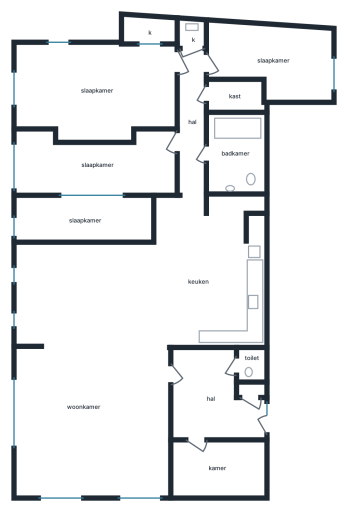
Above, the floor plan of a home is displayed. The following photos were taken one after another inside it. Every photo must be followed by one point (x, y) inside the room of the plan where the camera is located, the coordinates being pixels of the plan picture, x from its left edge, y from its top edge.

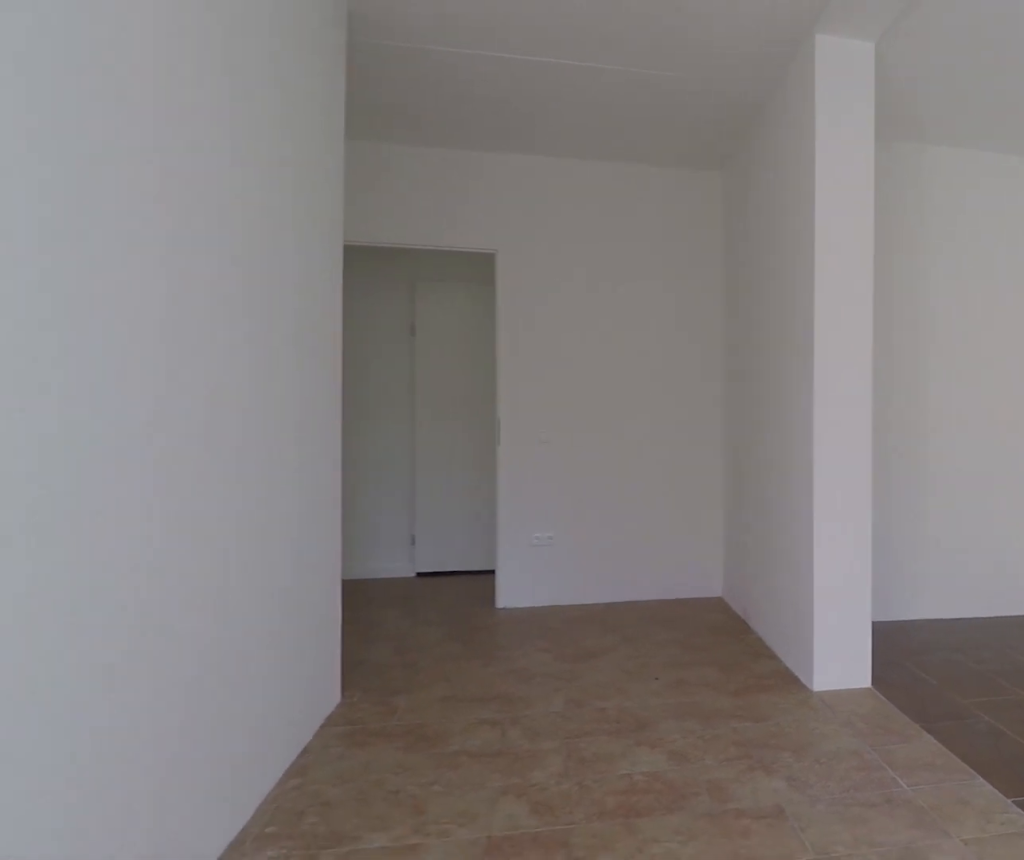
(97, 164)
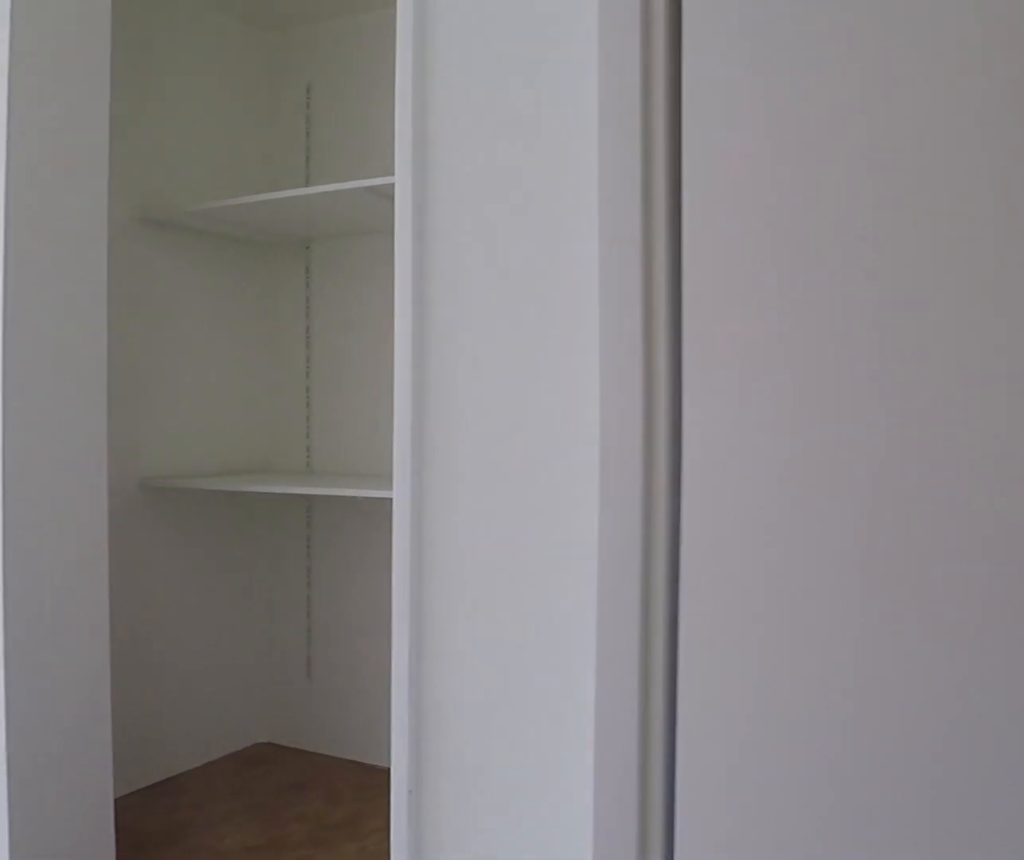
(192, 120)
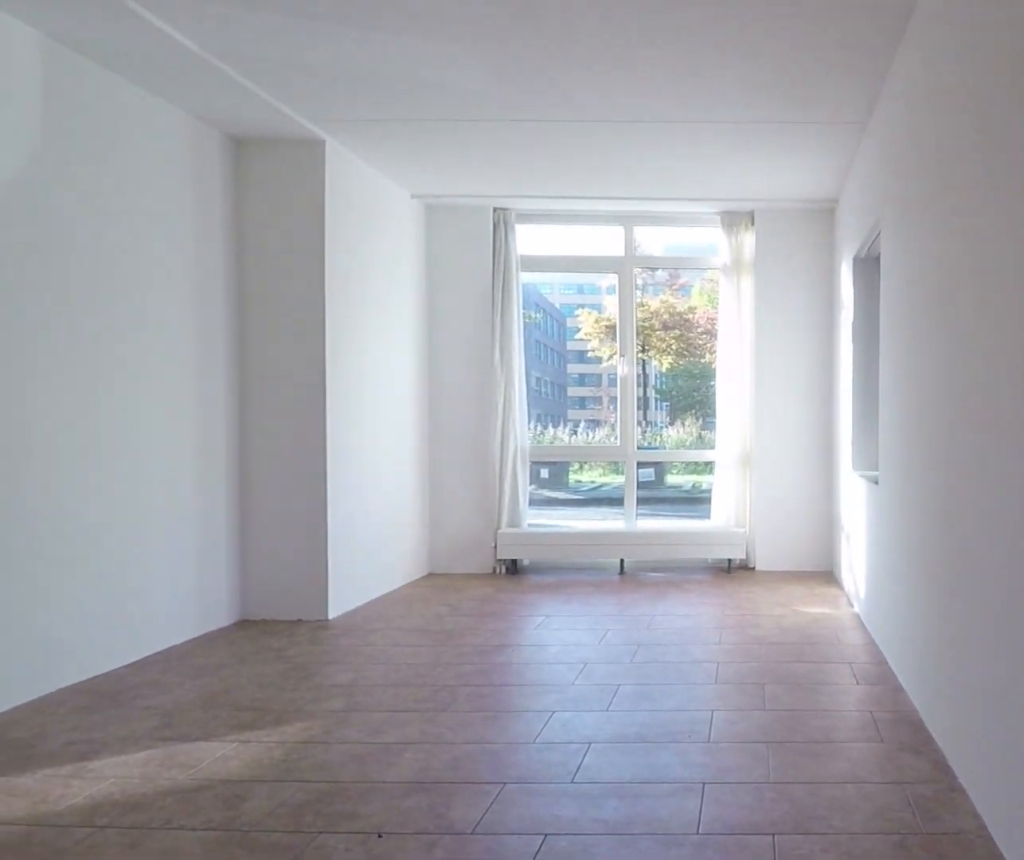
(97, 90)
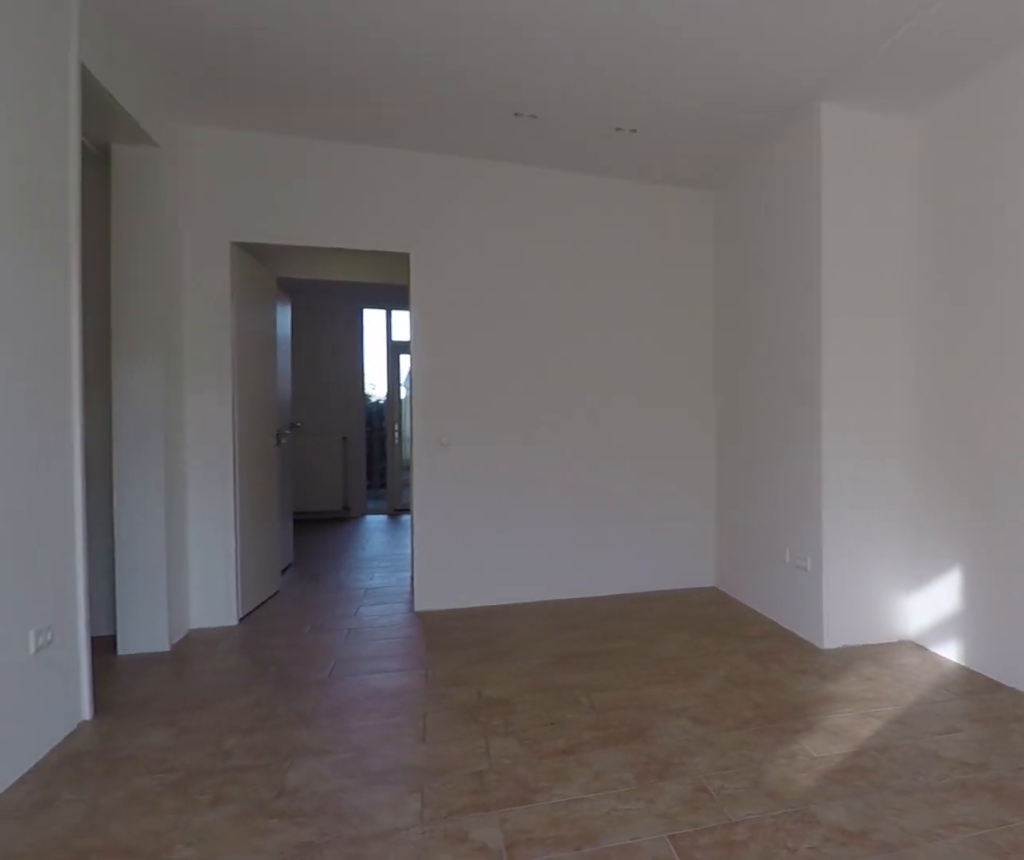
(97, 90)
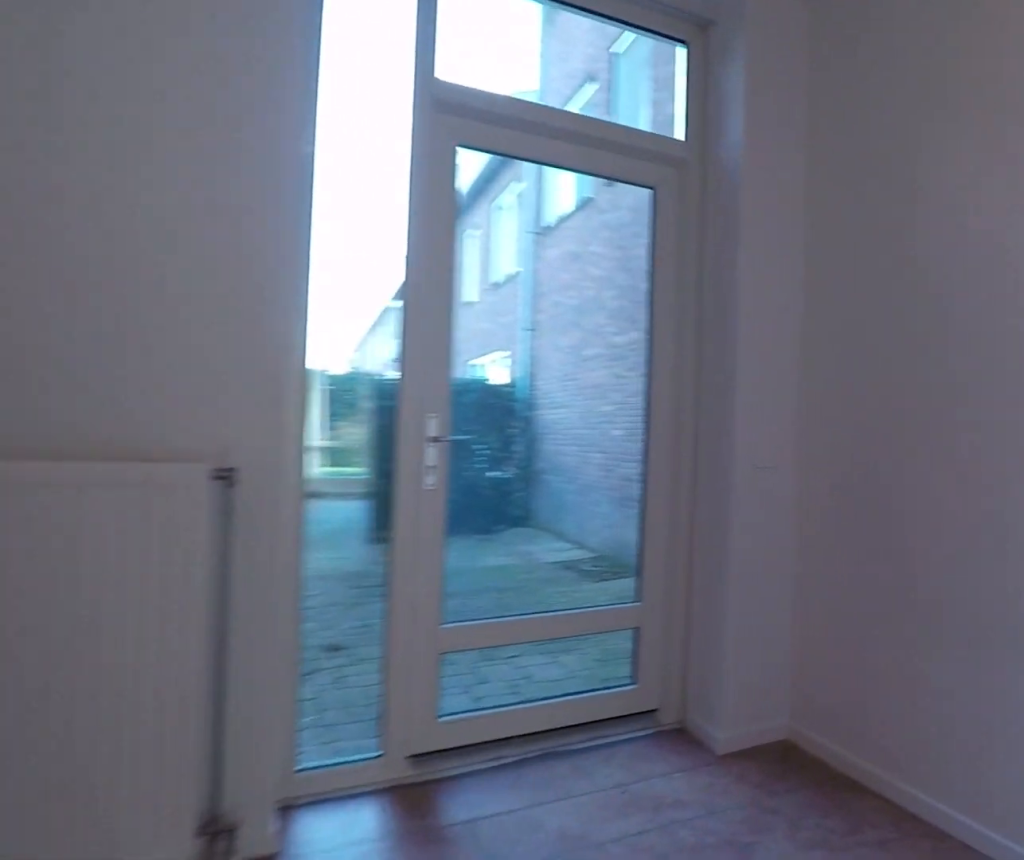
(273, 59)
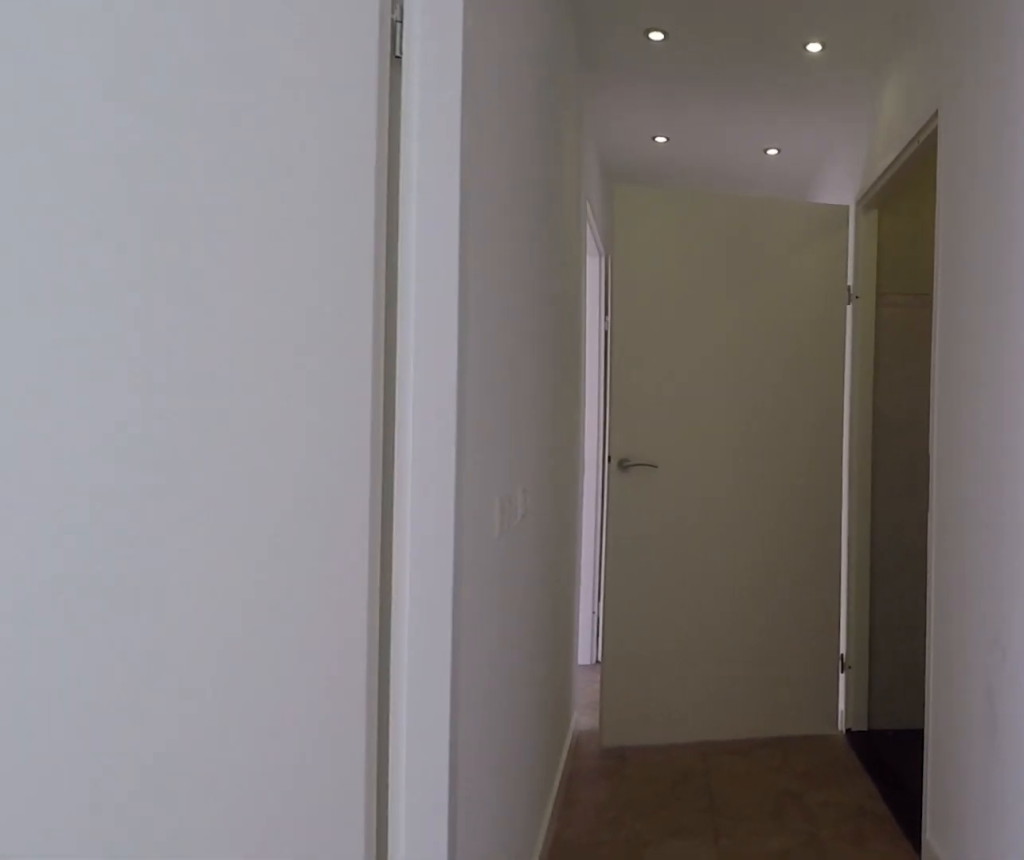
(192, 120)
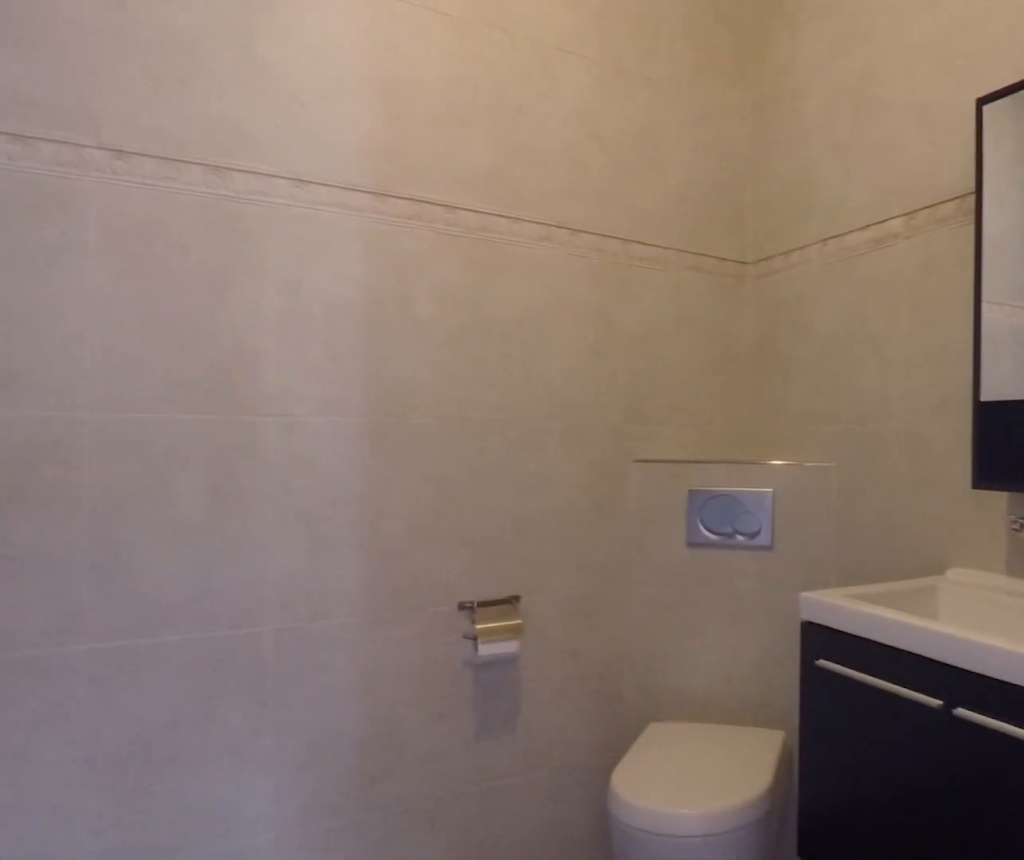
(235, 154)
